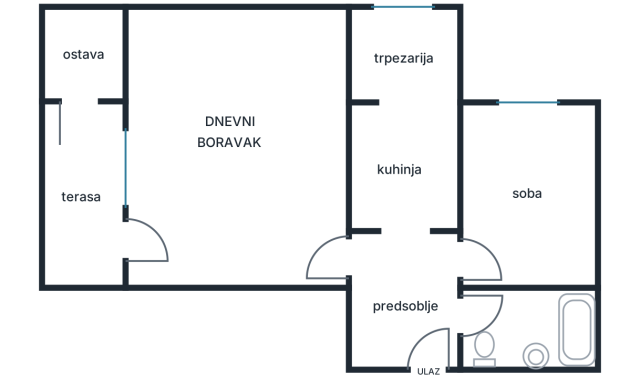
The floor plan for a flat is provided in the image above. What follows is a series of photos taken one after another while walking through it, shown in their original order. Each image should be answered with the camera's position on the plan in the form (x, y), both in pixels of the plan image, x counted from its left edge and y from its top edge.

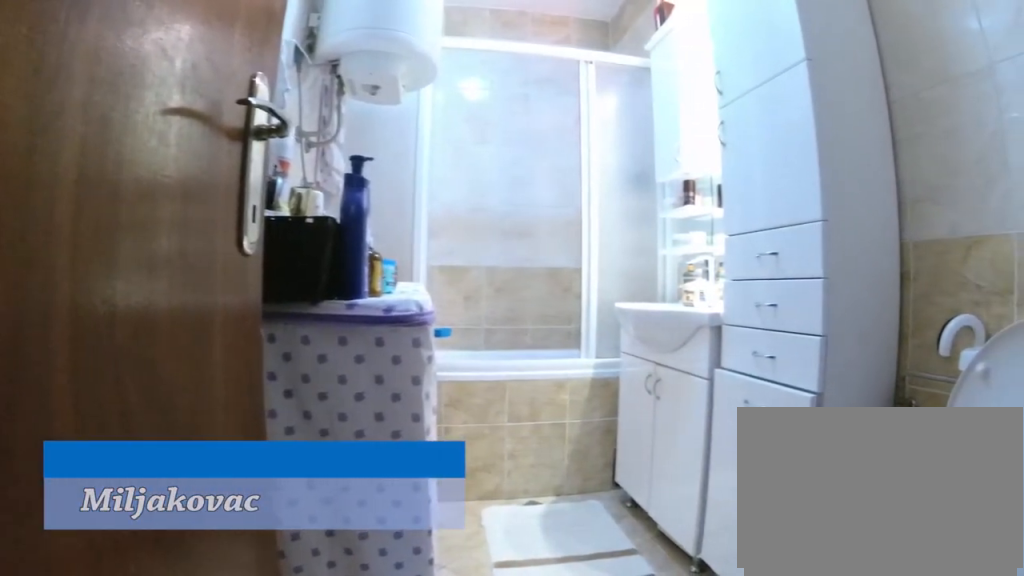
(446, 333)
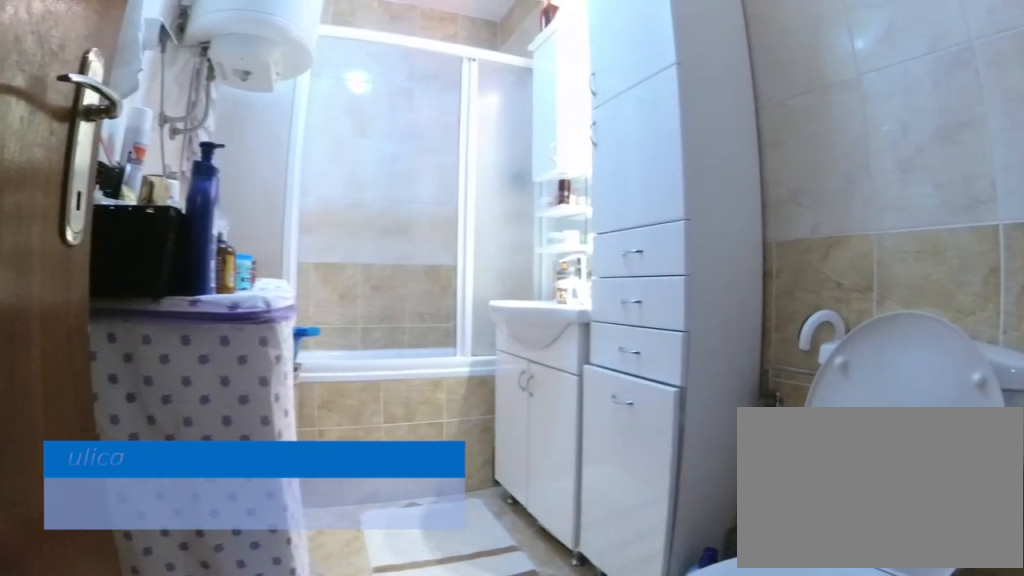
(450, 331)
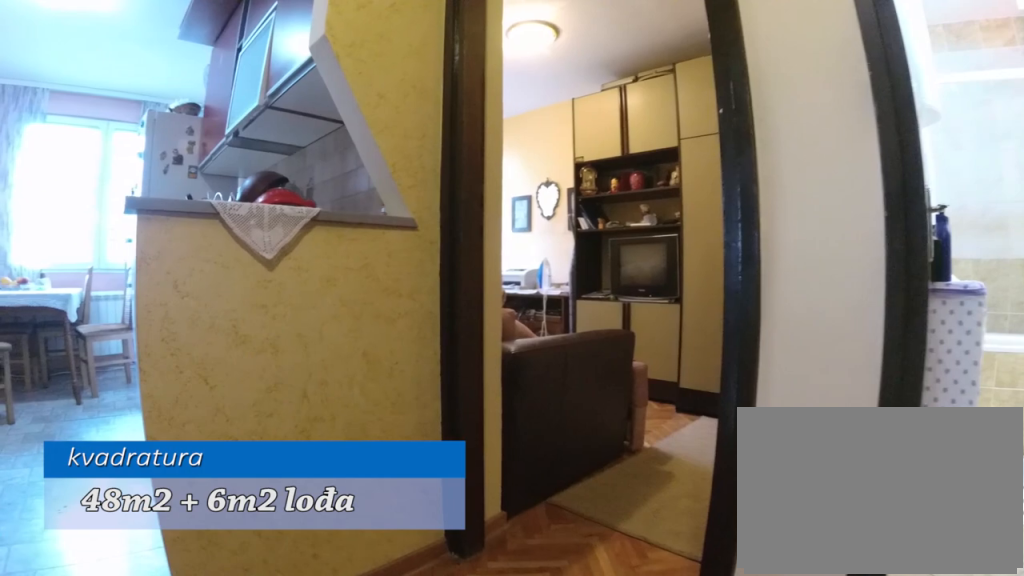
(417, 326)
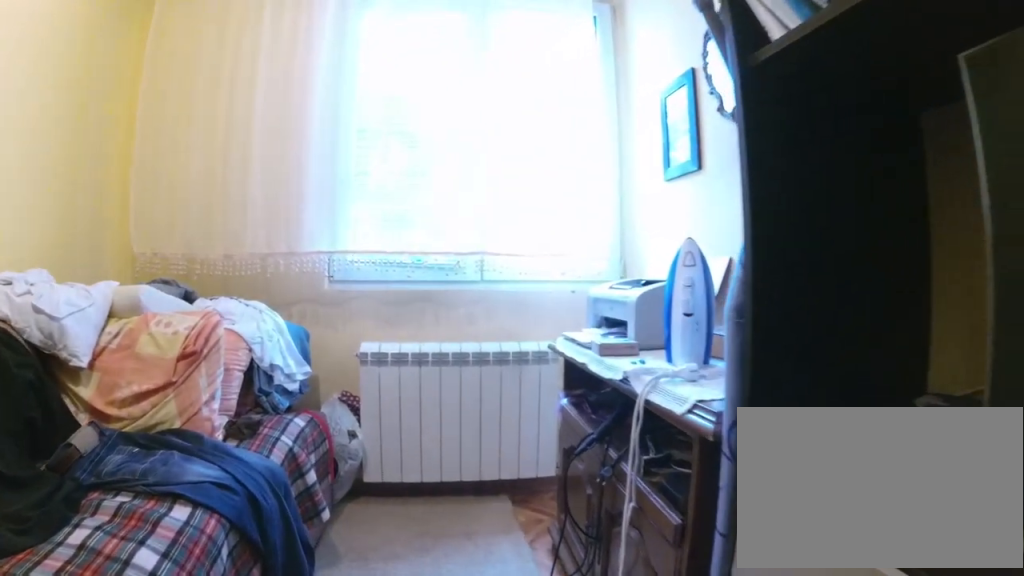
(546, 238)
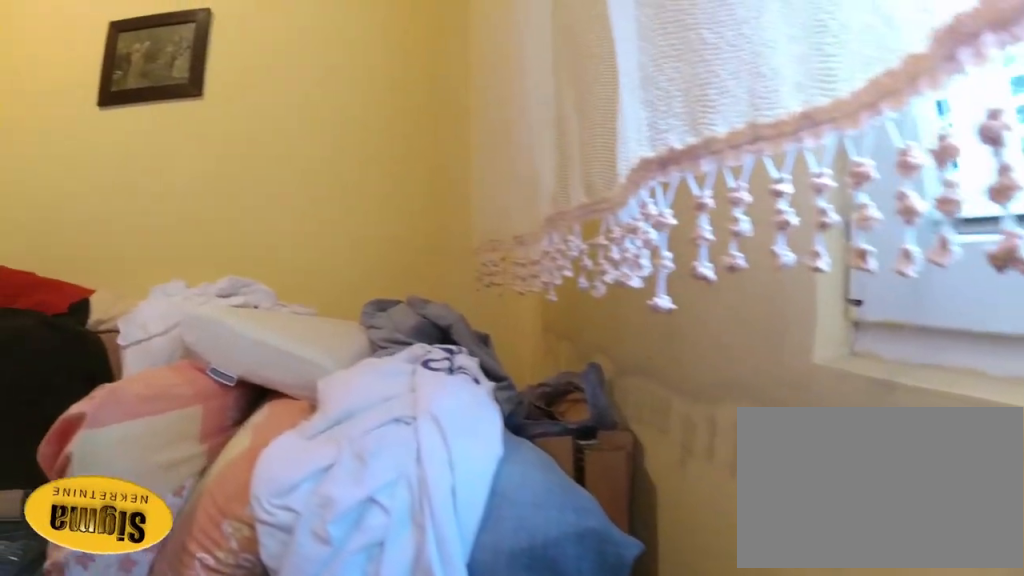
(558, 137)
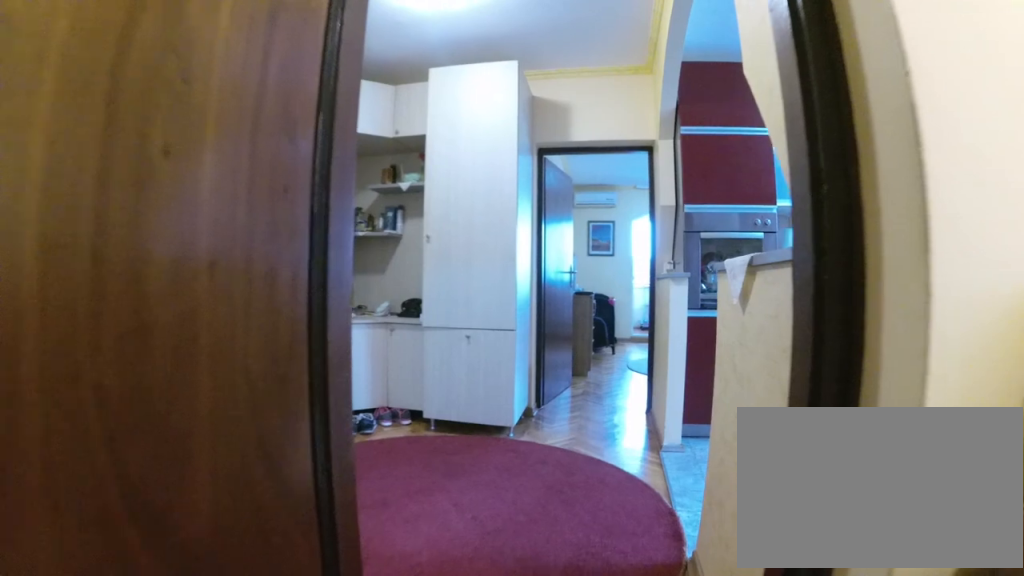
(515, 248)
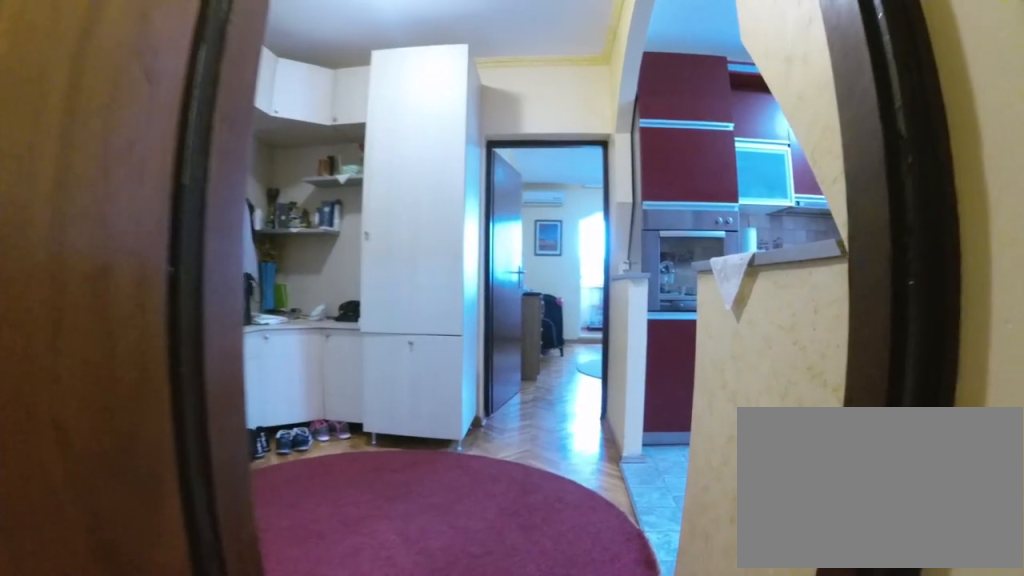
(500, 251)
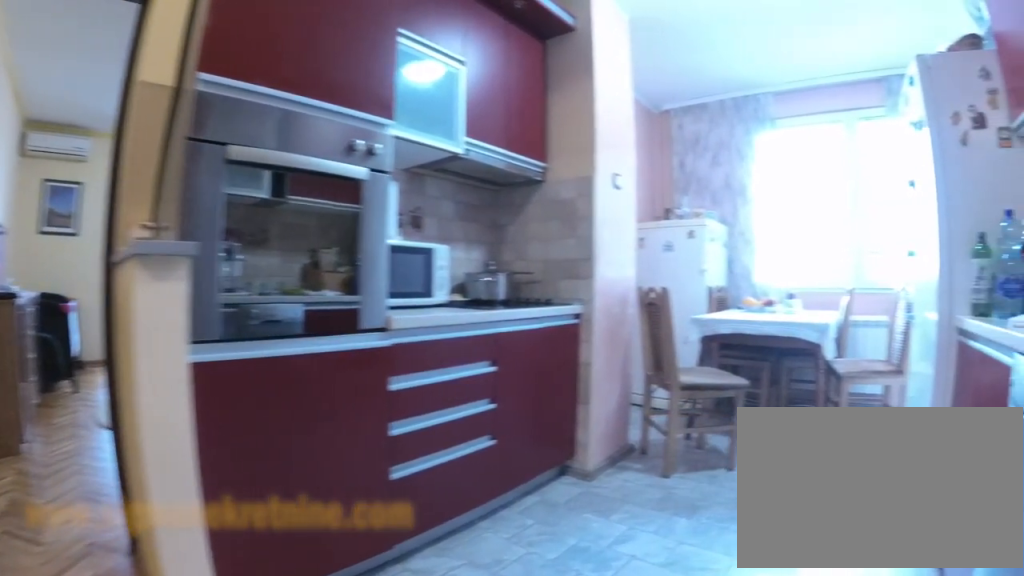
(423, 262)
